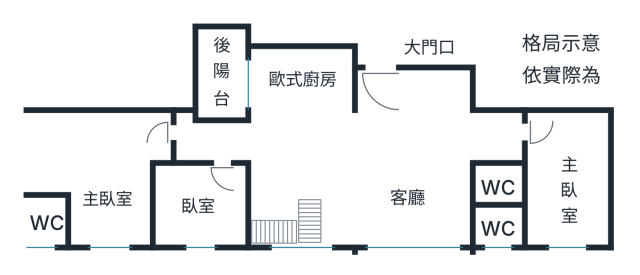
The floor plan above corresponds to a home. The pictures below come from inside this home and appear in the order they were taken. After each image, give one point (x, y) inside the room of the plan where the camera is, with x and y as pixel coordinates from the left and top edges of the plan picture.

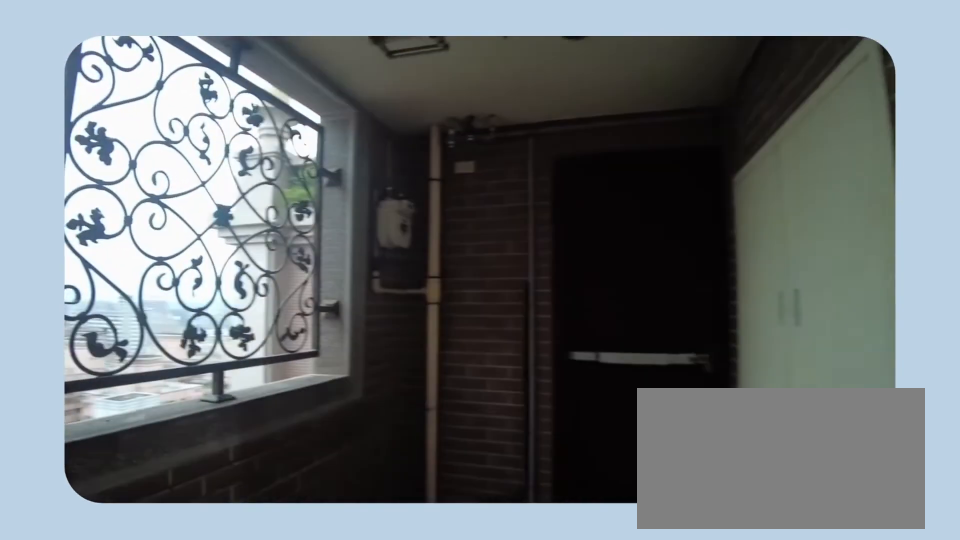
(217, 77)
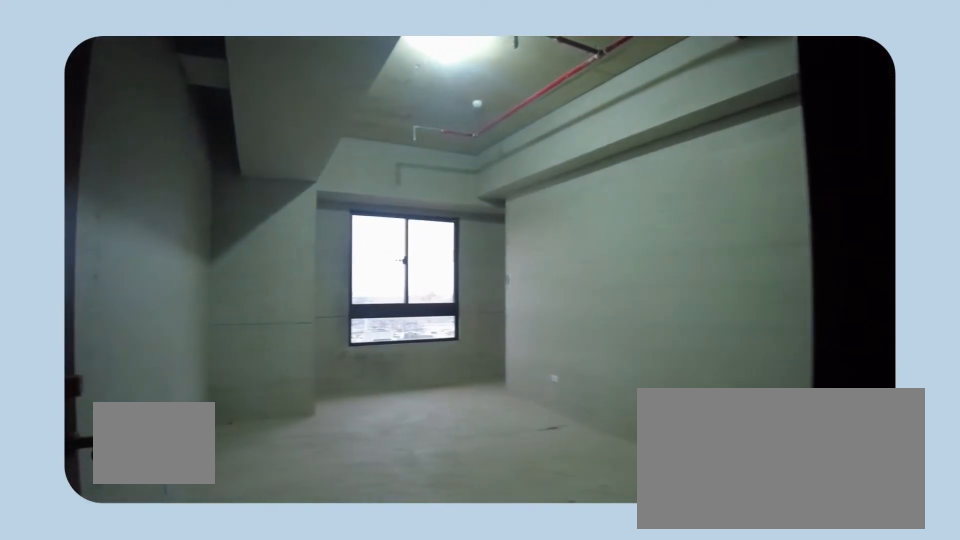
(197, 204)
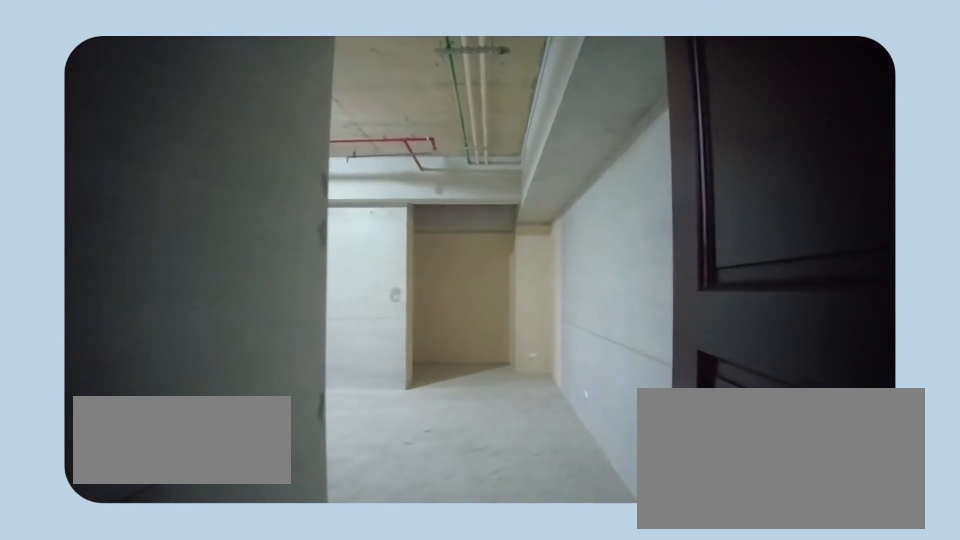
(100, 182)
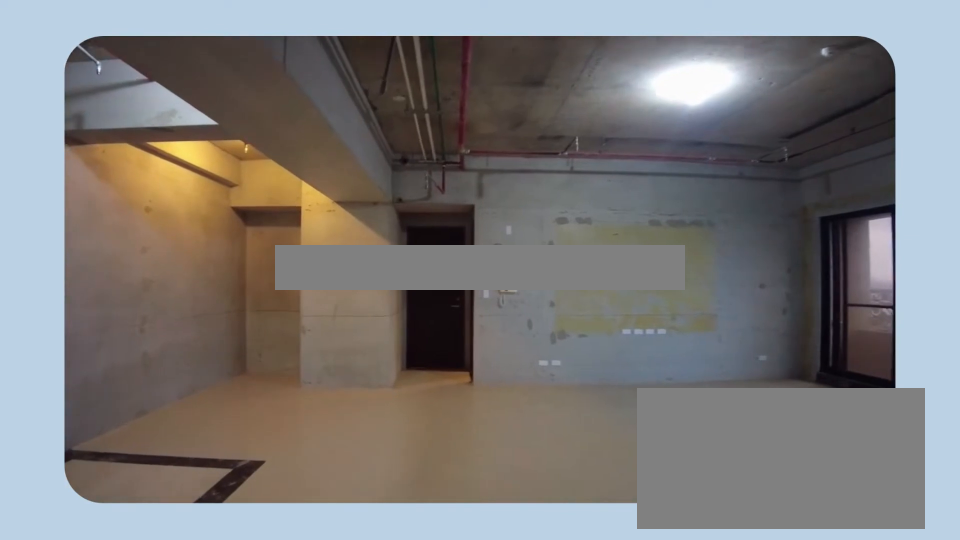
(356, 150)
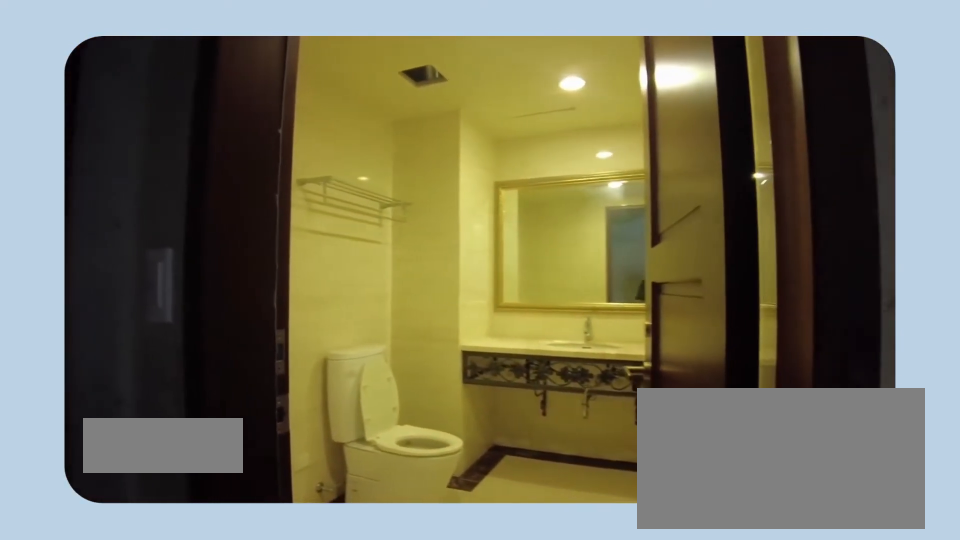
(494, 187)
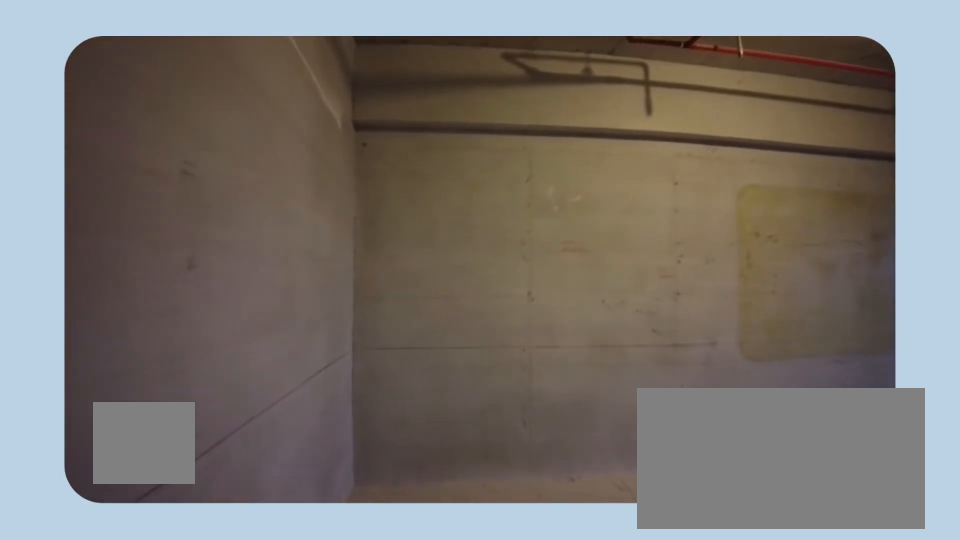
(554, 168)
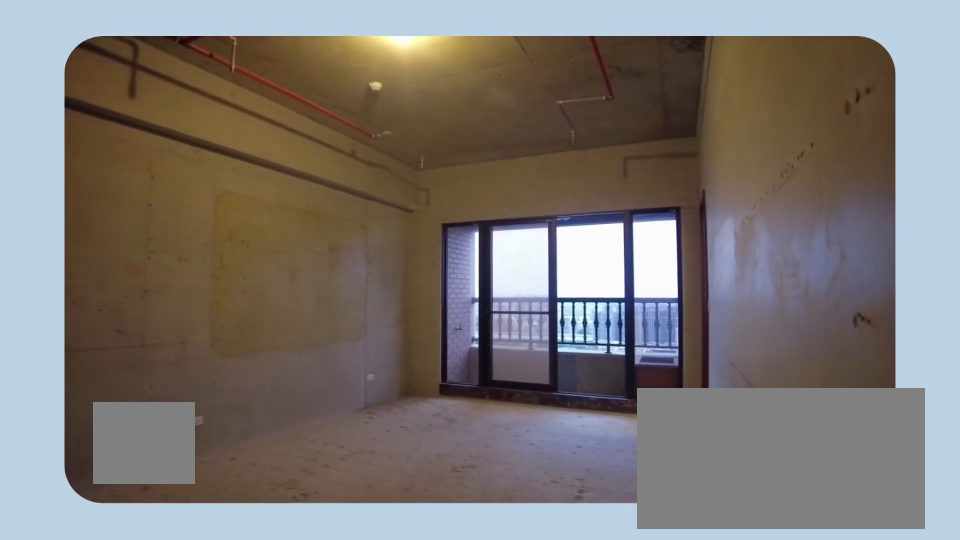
(554, 168)
